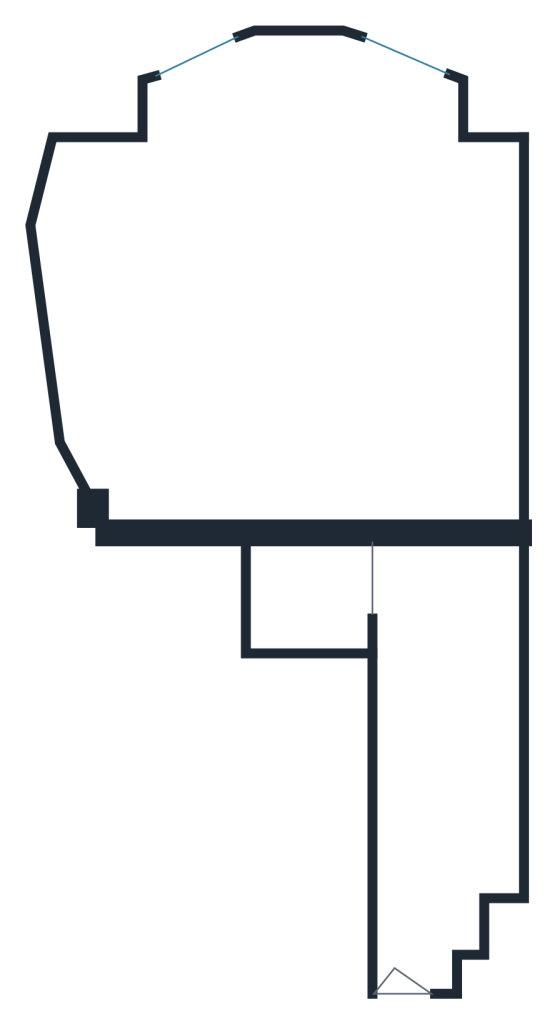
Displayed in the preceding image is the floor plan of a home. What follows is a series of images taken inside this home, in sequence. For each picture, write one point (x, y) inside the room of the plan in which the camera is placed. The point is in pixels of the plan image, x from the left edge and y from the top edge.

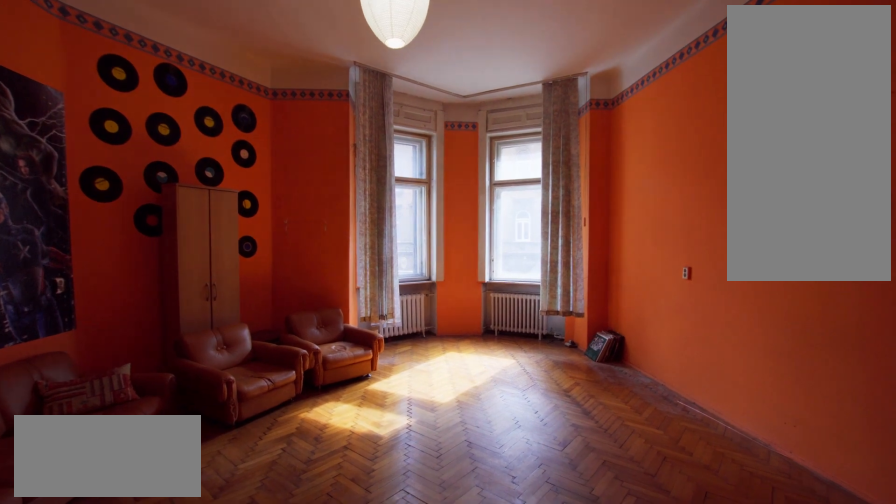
(291, 281)
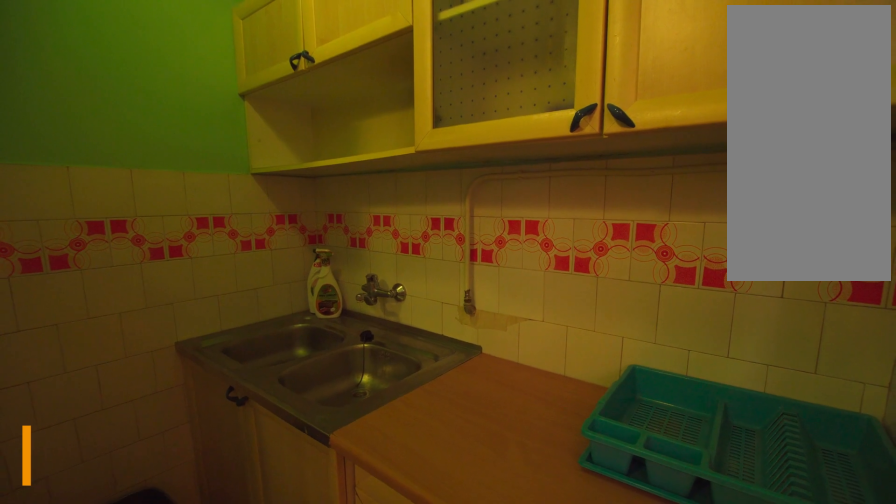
(307, 594)
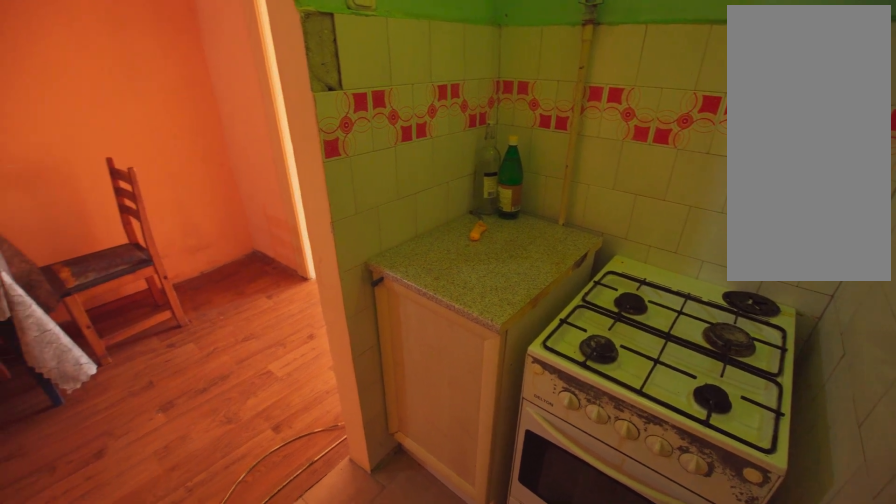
(308, 595)
